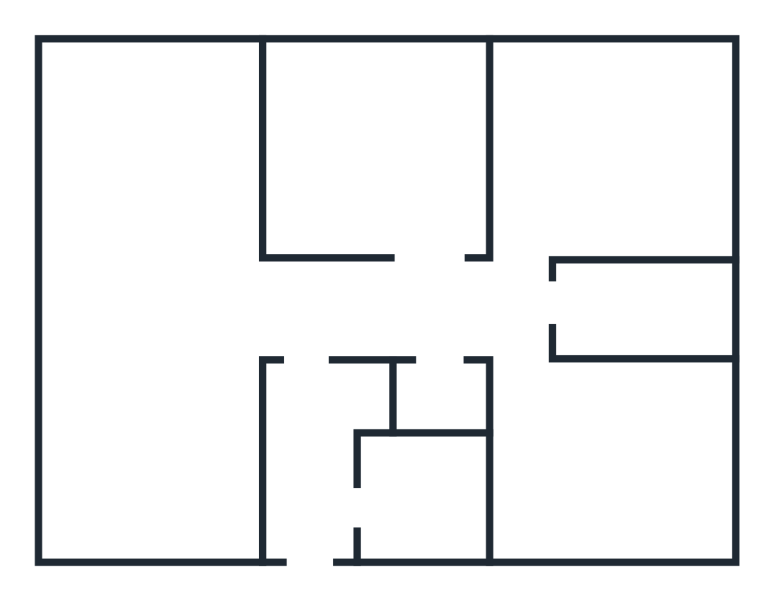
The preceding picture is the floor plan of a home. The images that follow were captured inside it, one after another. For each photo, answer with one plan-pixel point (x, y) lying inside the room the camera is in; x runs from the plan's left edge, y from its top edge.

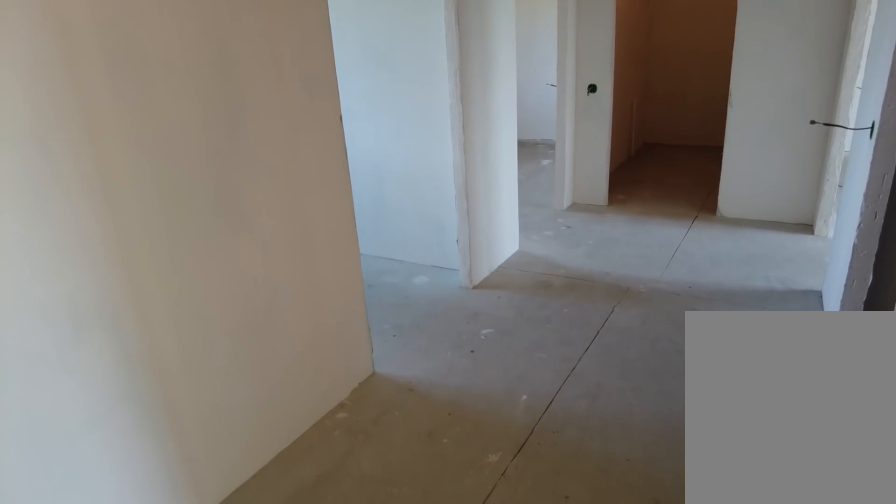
(310, 334)
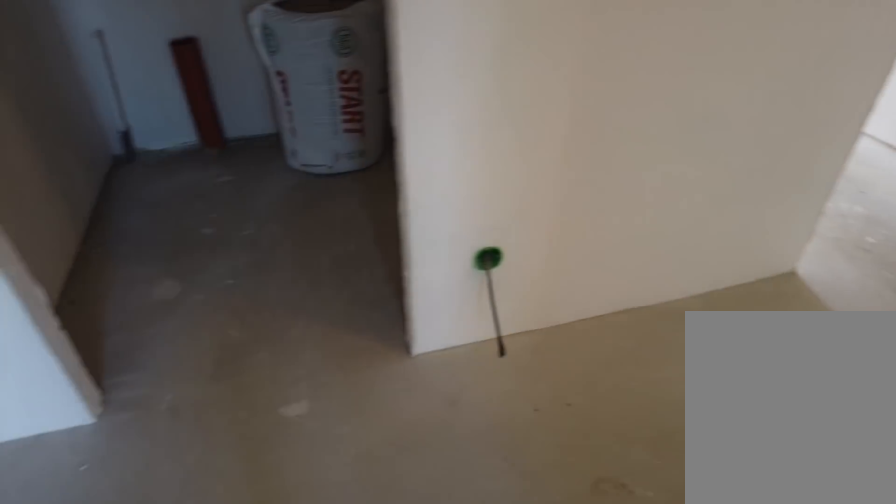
(451, 327)
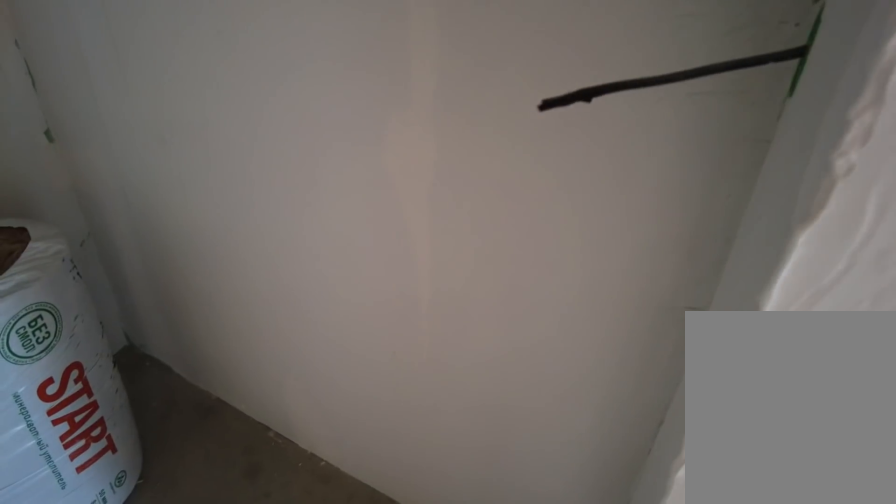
(451, 327)
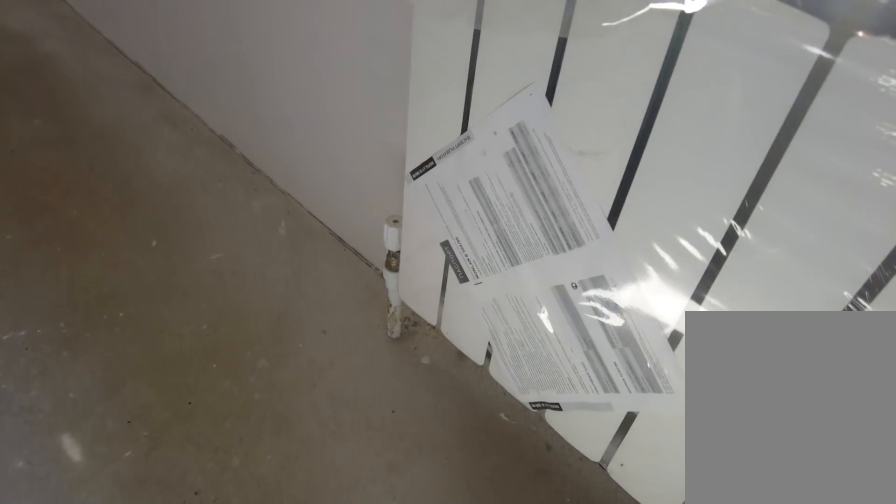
(560, 485)
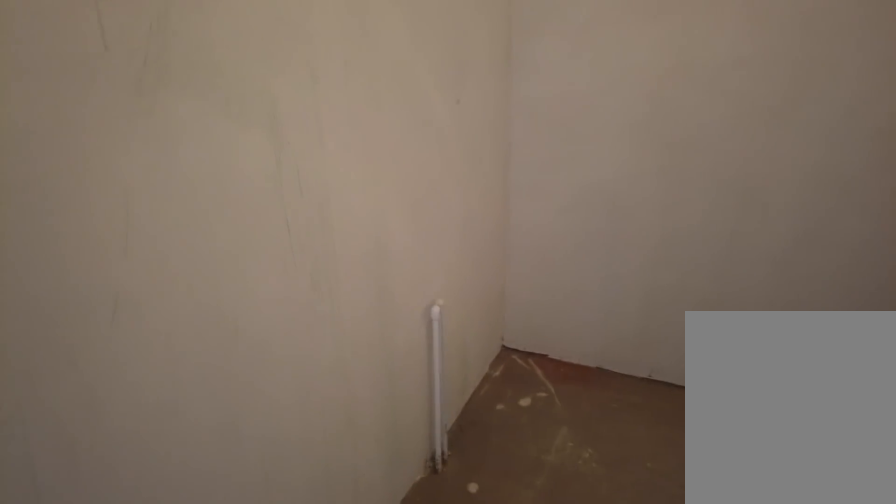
(520, 317)
